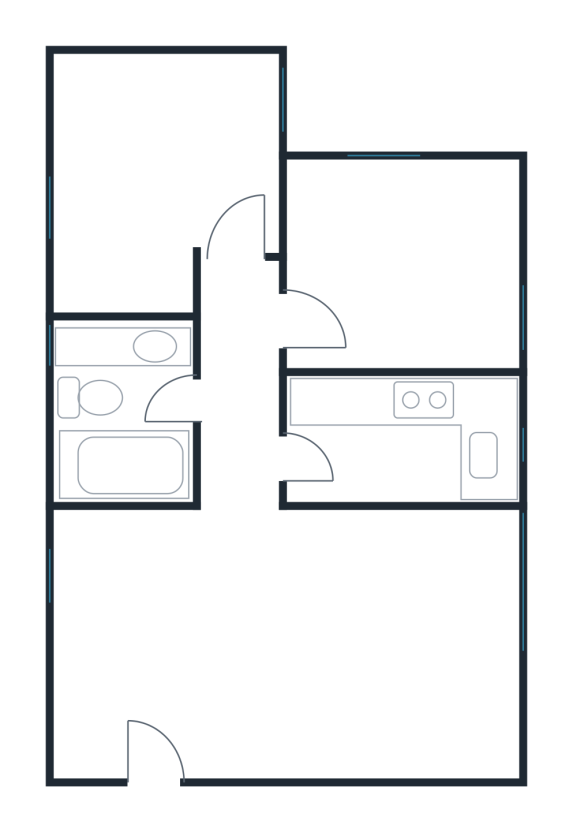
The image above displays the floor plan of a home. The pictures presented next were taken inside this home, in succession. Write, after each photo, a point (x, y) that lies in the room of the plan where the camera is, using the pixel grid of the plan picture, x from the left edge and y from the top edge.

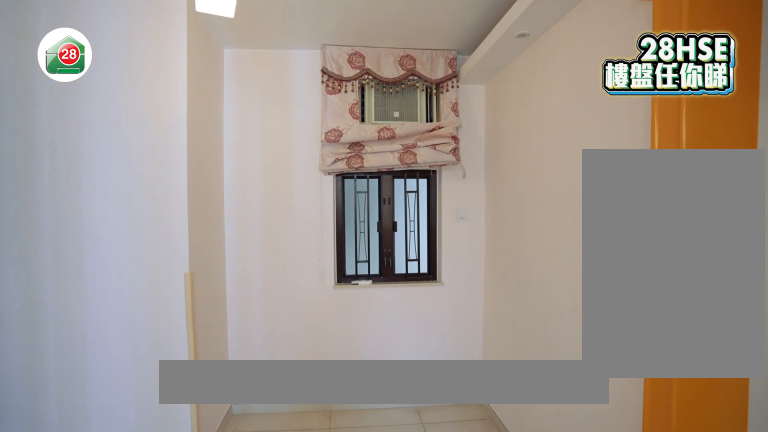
(252, 641)
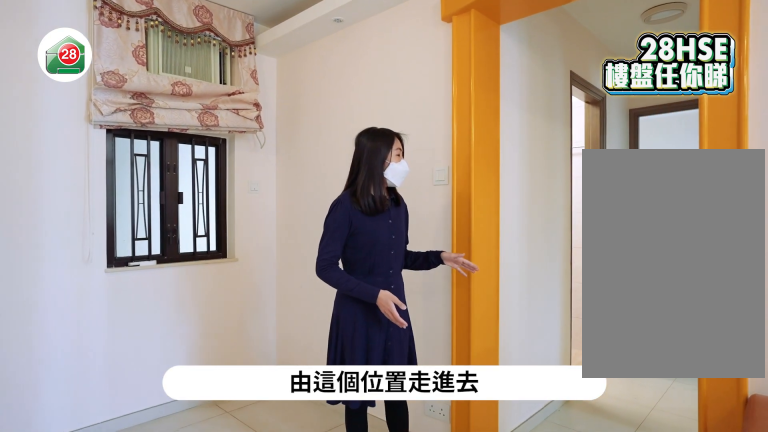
(253, 641)
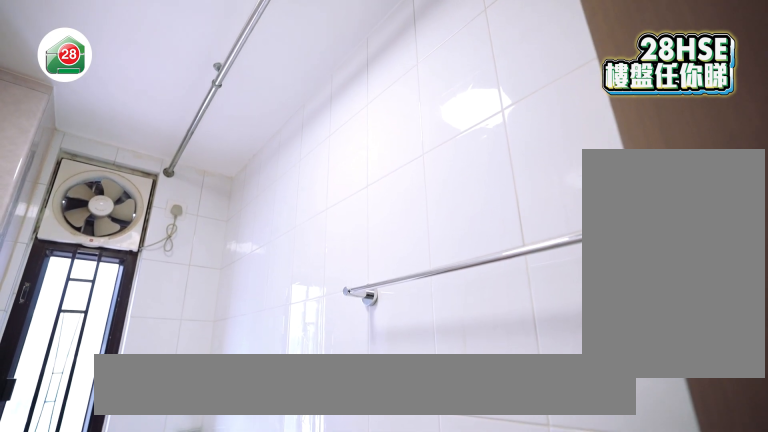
(360, 438)
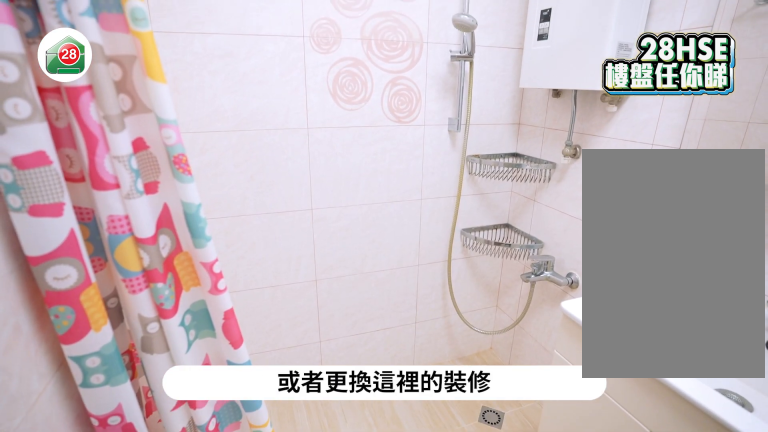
(143, 418)
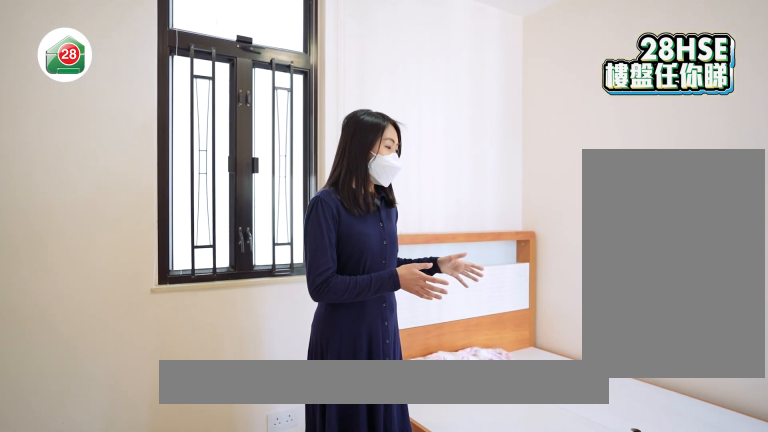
(143, 161)
